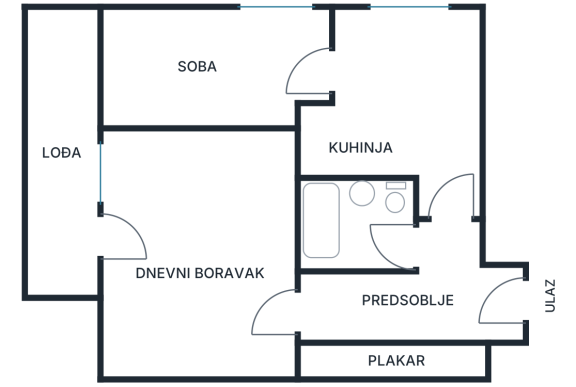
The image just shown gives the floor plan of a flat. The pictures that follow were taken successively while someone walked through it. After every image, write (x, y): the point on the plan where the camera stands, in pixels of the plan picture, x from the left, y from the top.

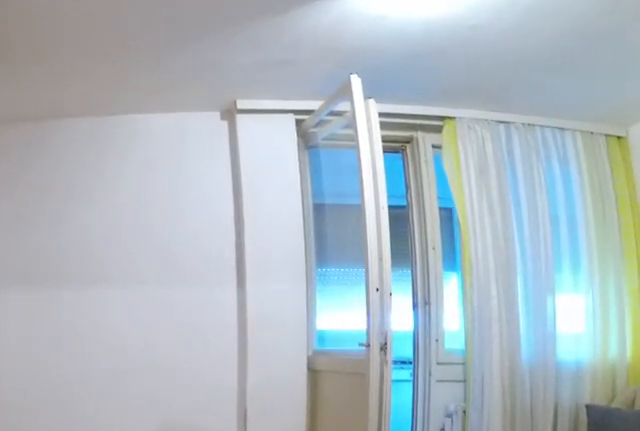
(305, 304)
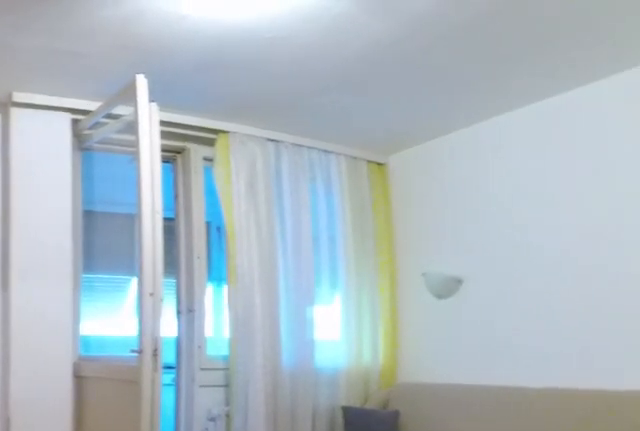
(287, 307)
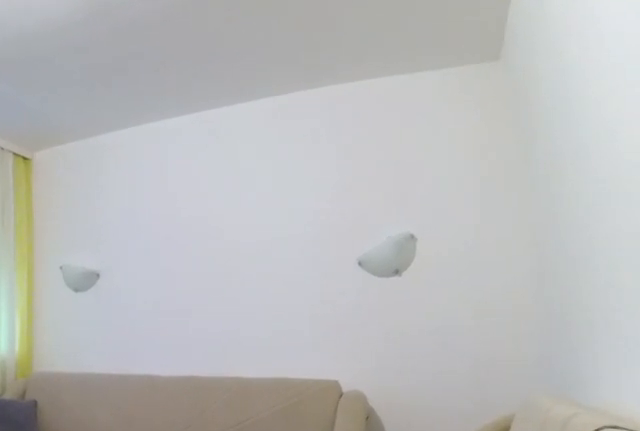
(284, 290)
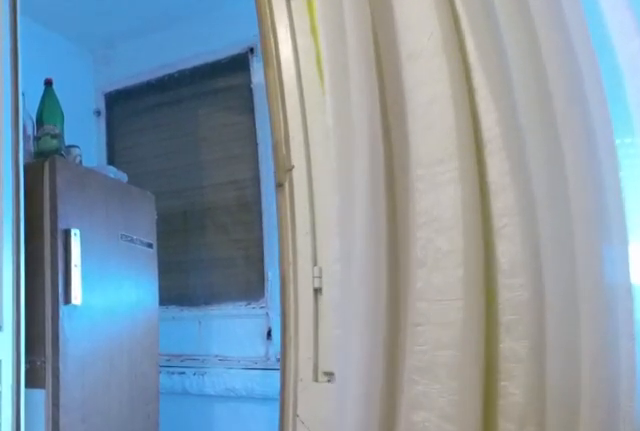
(203, 198)
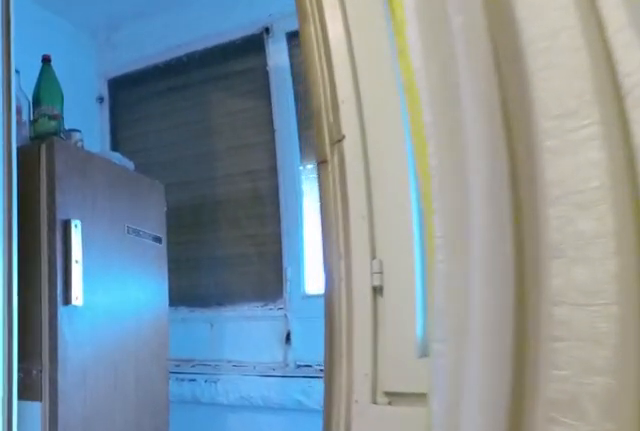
(190, 203)
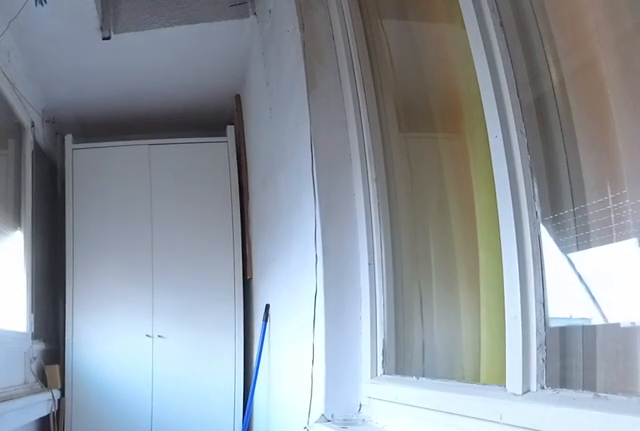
(57, 235)
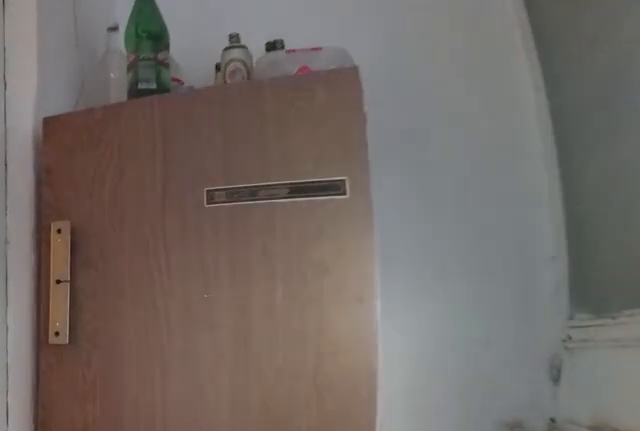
(57, 205)
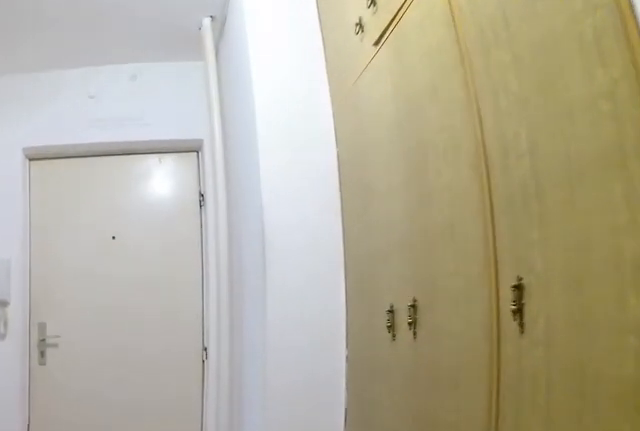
(361, 311)
